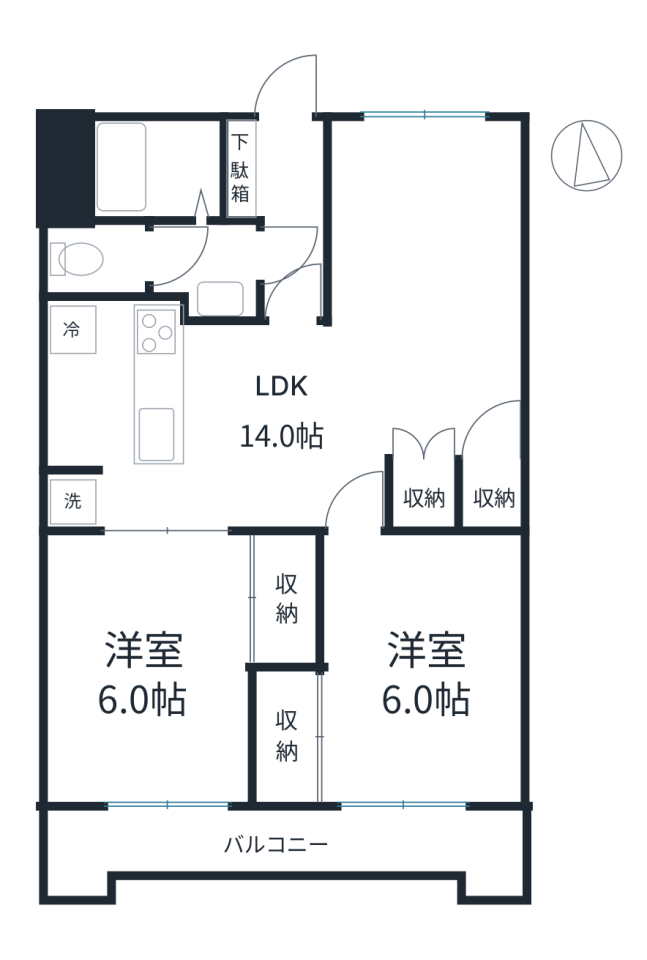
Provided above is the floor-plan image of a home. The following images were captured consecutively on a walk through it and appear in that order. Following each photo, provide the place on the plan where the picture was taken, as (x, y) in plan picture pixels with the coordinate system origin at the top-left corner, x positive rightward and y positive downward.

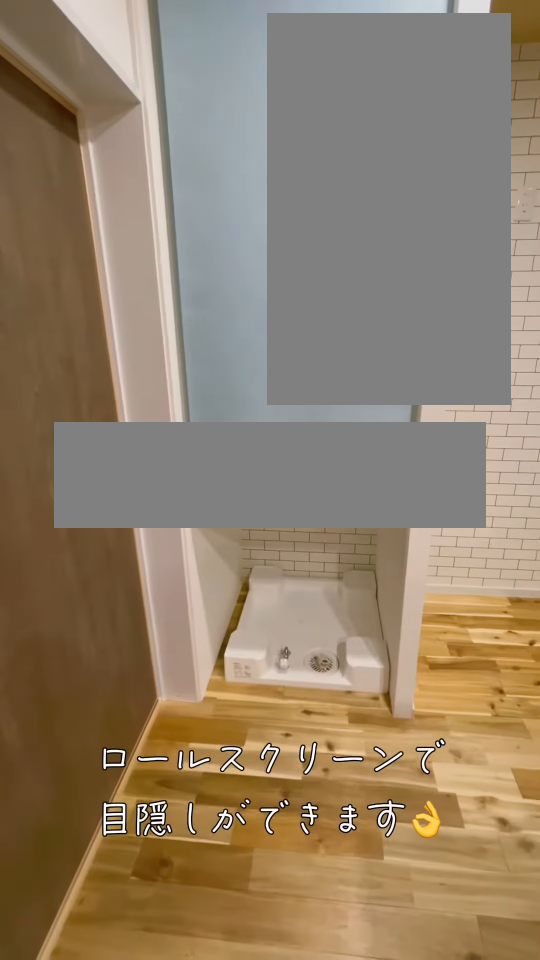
(129, 508)
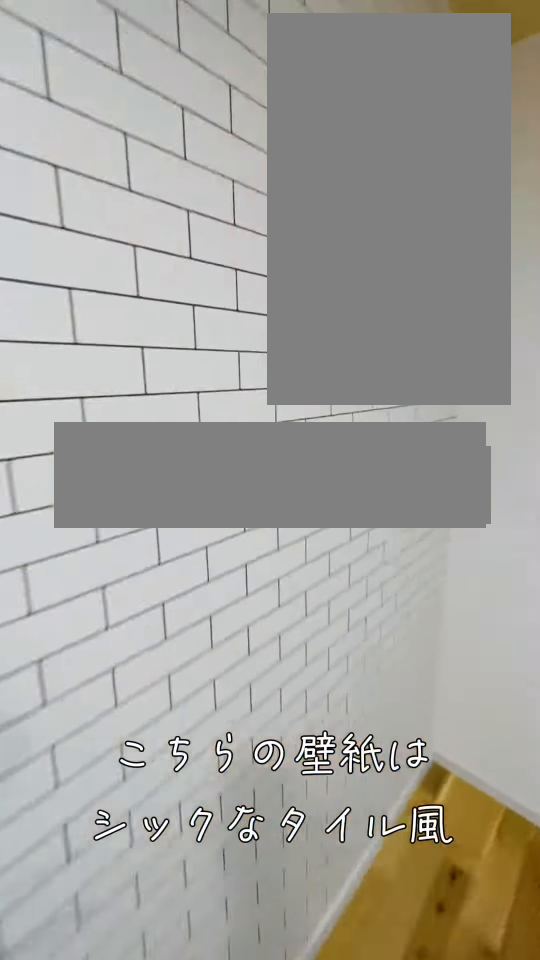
(106, 456)
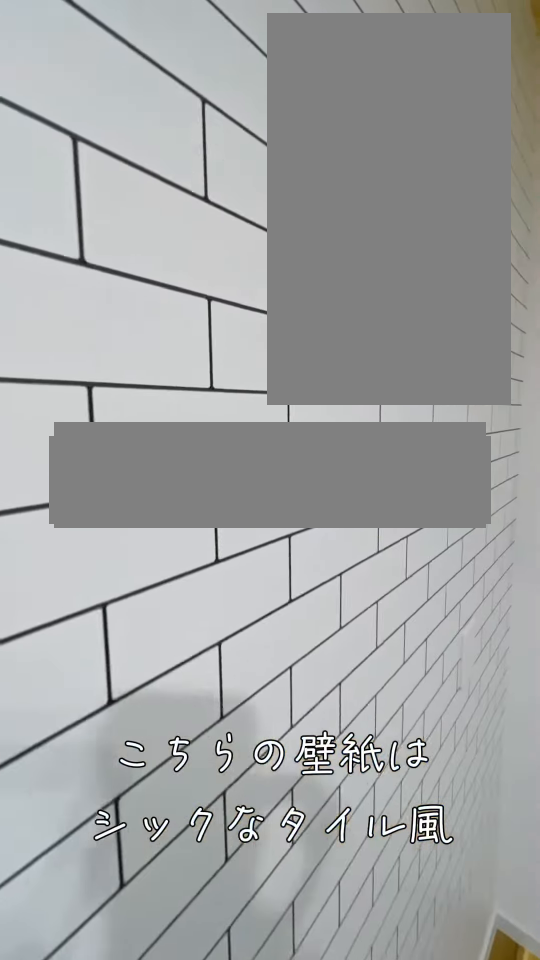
(83, 416)
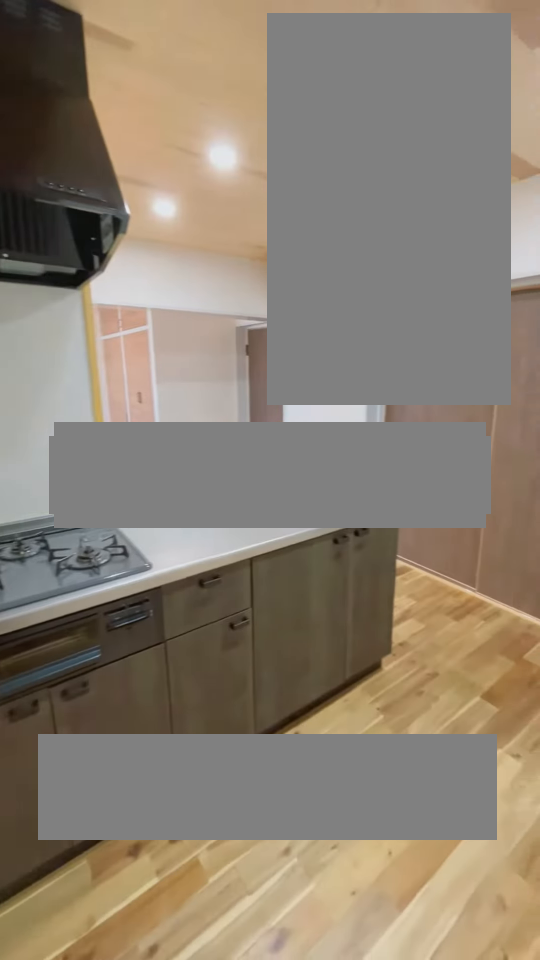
(71, 392)
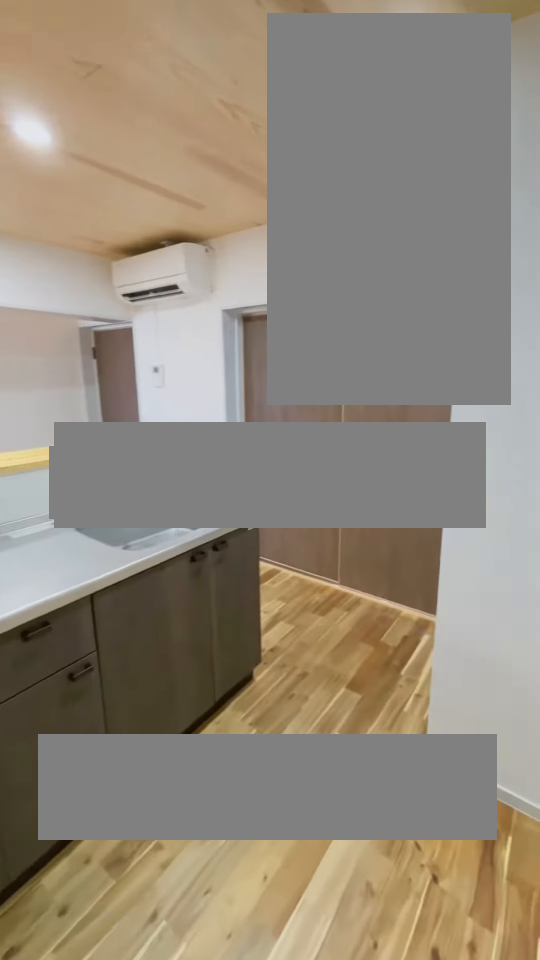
(70, 402)
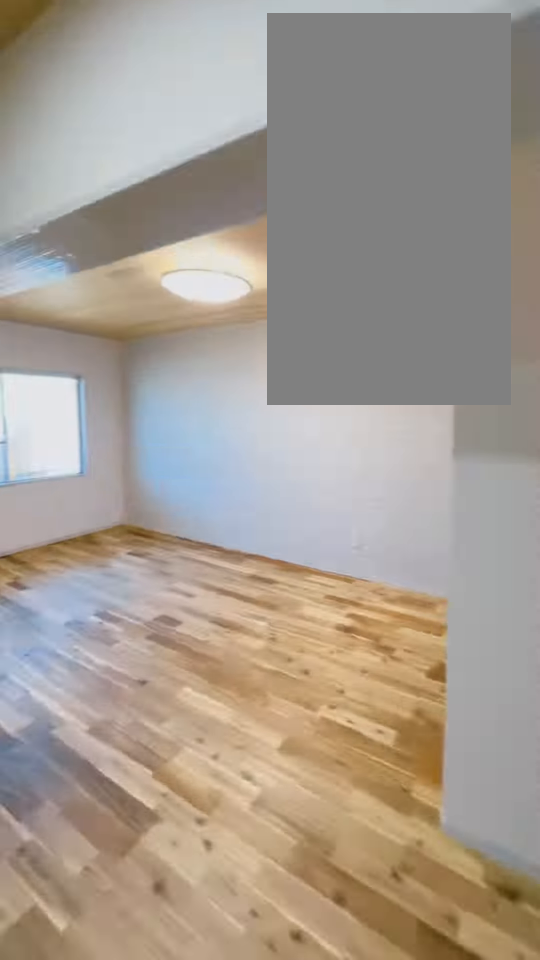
(148, 449)
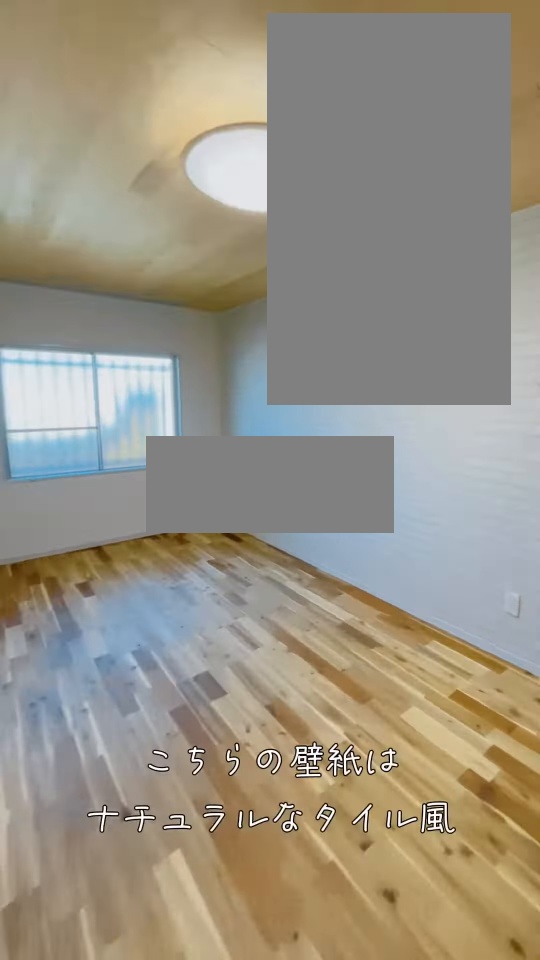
(307, 432)
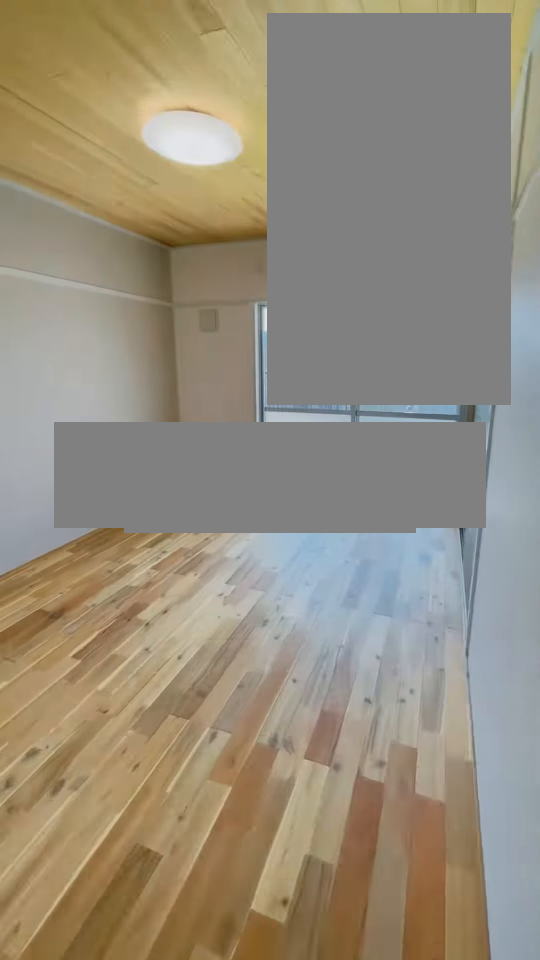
(367, 524)
